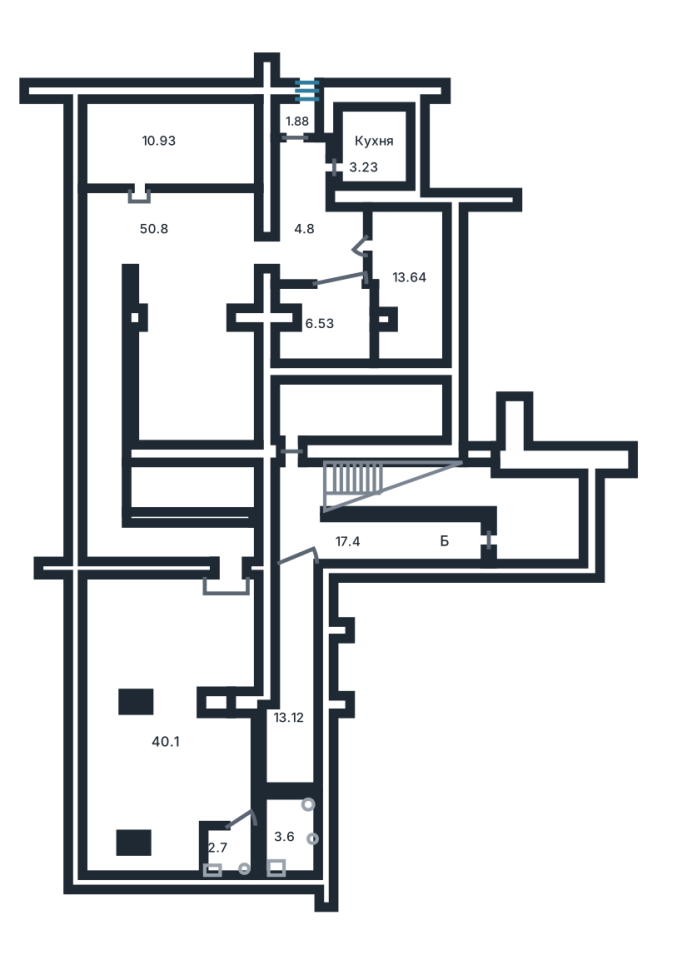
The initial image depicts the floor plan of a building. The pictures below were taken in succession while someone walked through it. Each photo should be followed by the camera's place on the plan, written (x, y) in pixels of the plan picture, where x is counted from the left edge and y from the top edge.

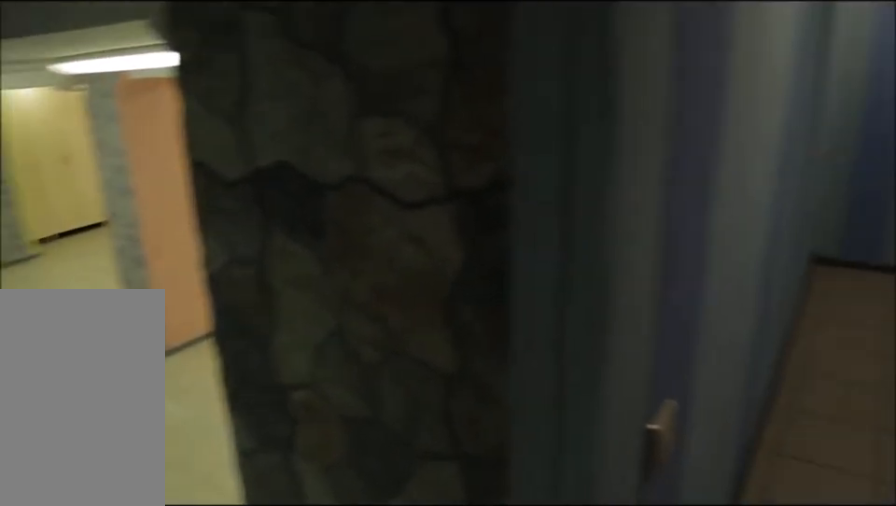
(234, 580)
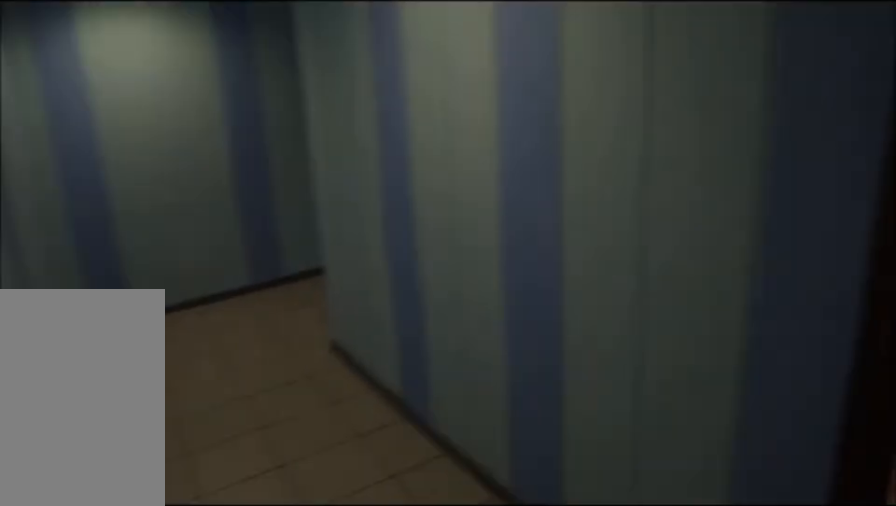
(229, 567)
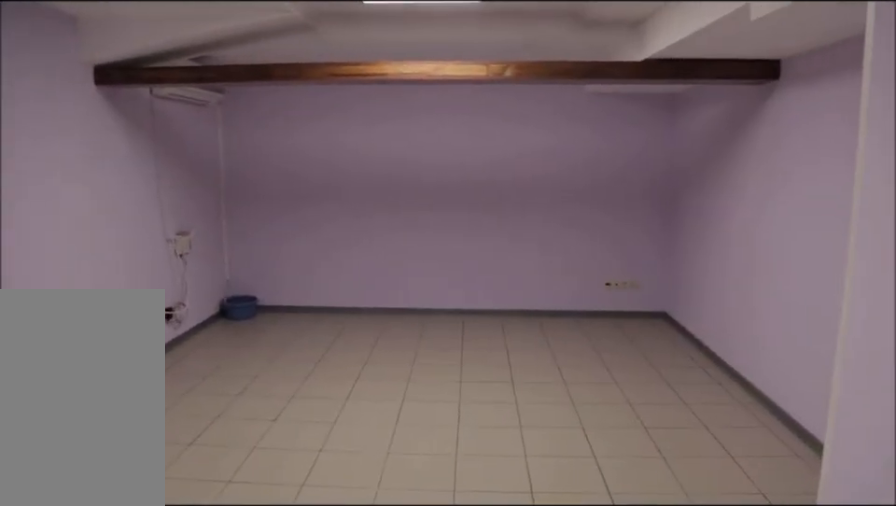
(195, 228)
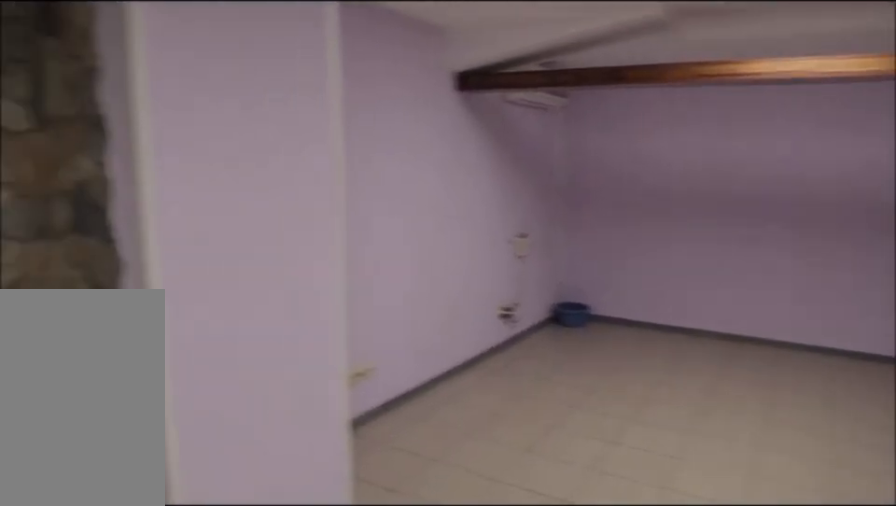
(193, 262)
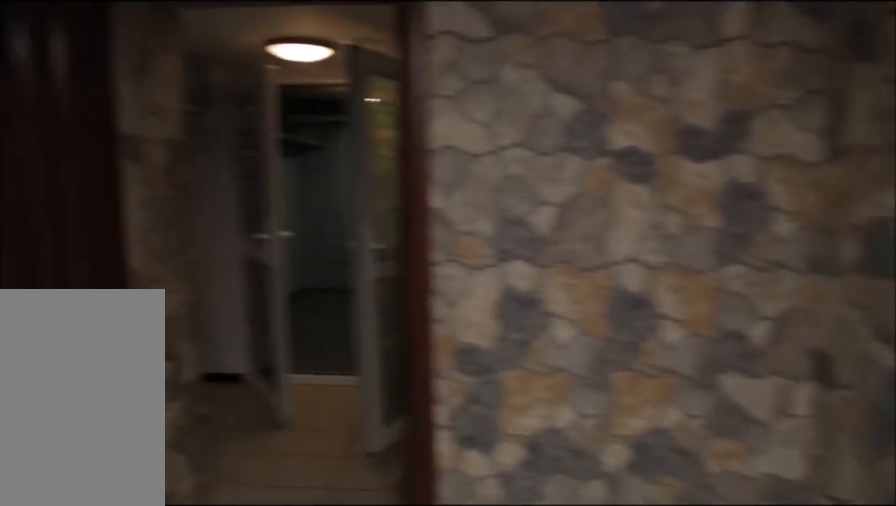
(190, 276)
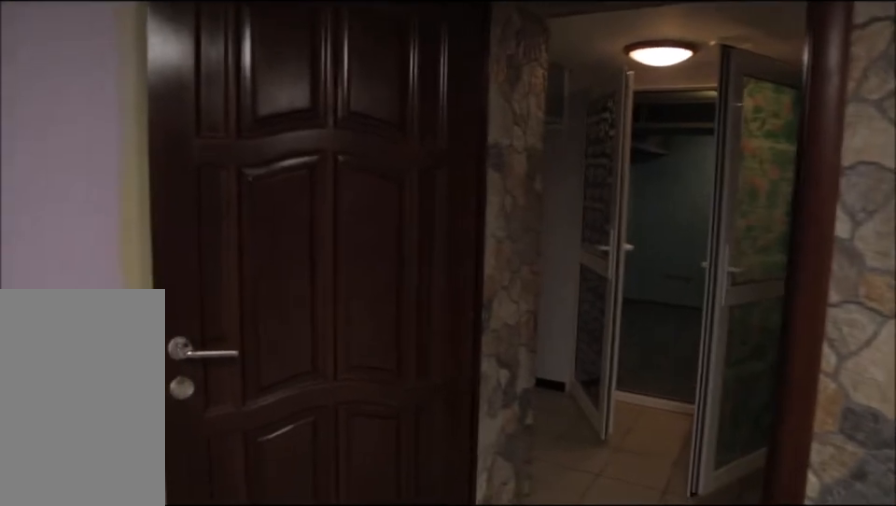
(190, 292)
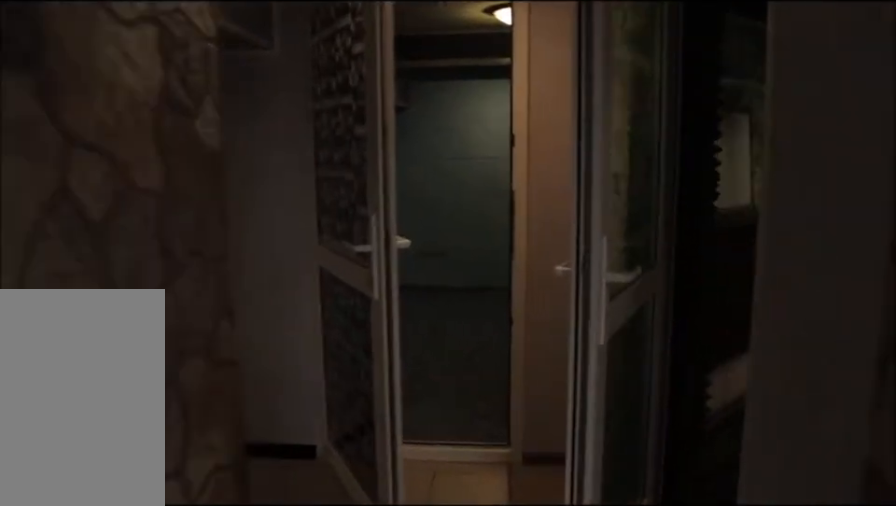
(214, 294)
